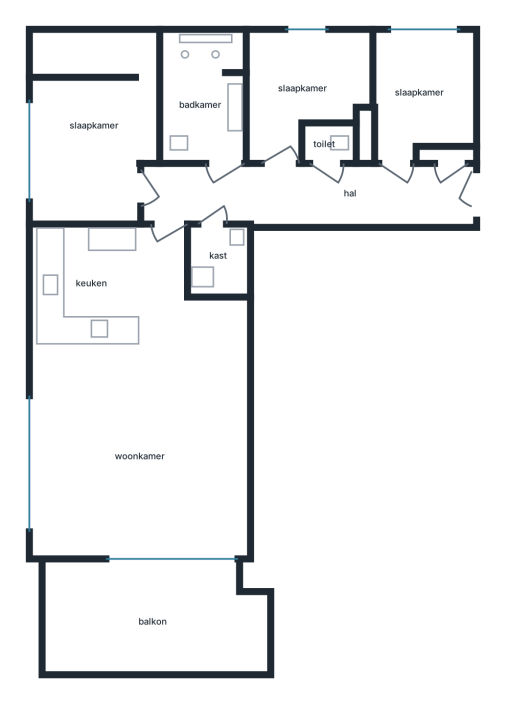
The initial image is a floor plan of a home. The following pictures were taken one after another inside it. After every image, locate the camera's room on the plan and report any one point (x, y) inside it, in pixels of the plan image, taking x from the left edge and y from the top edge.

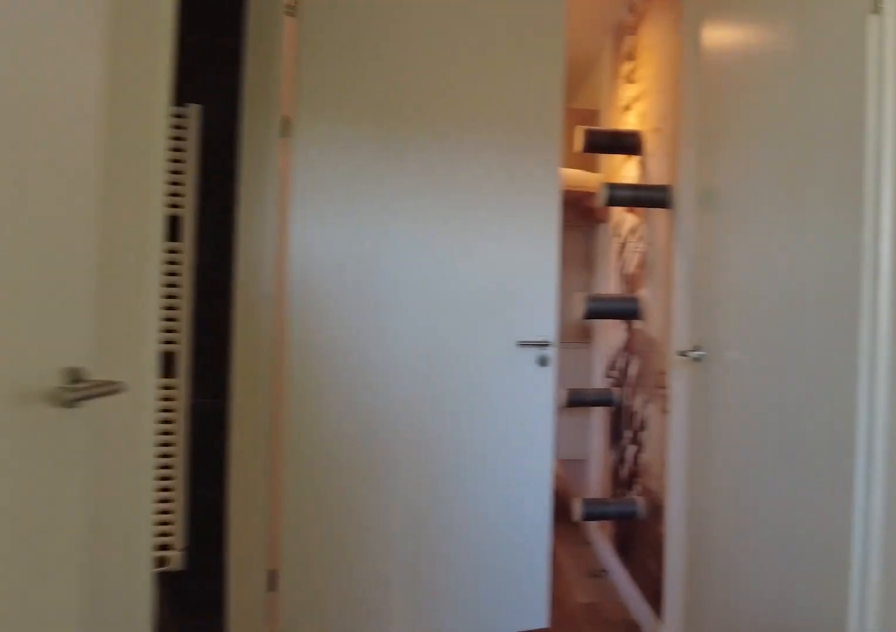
(307, 193)
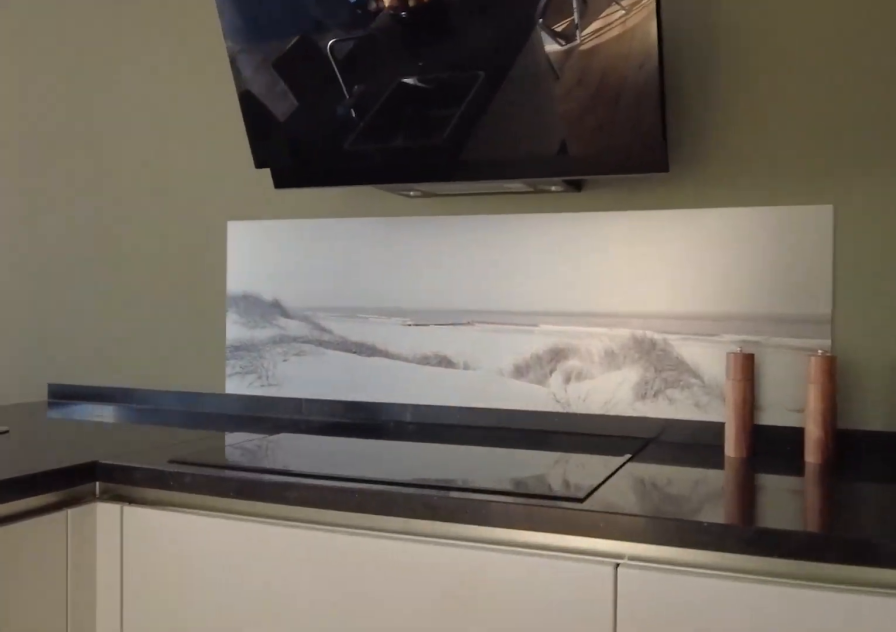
(135, 399)
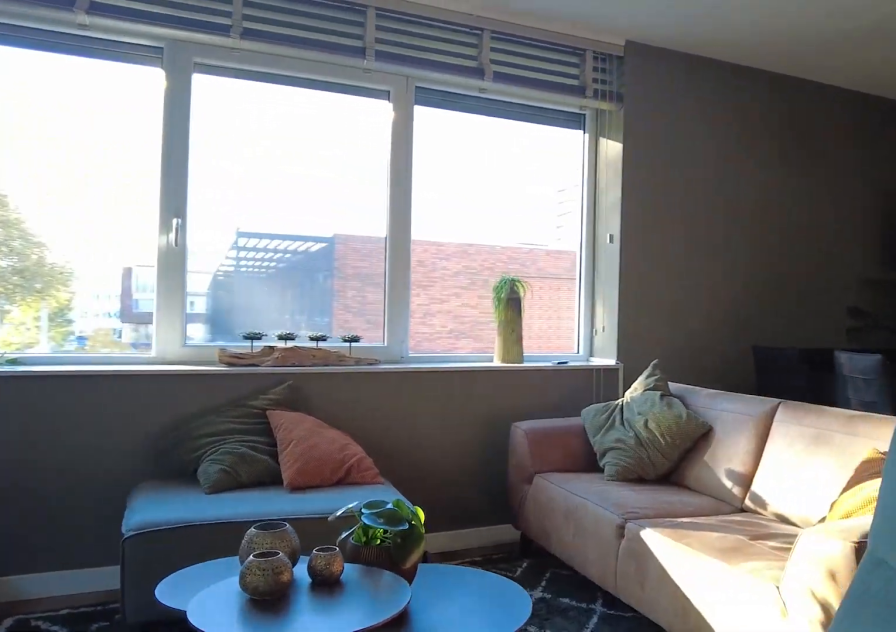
(135, 399)
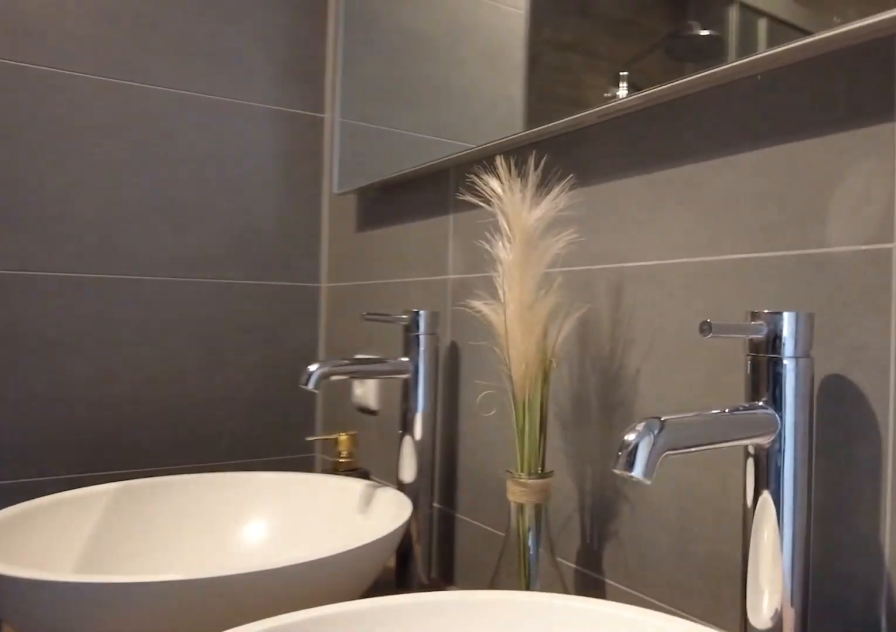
(203, 99)
